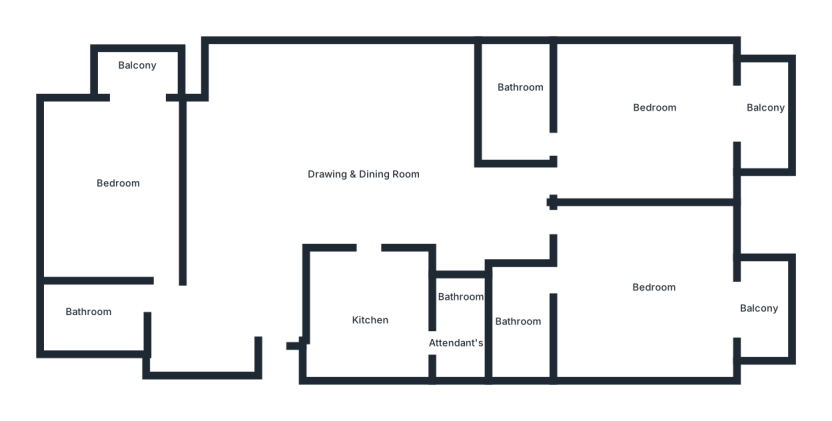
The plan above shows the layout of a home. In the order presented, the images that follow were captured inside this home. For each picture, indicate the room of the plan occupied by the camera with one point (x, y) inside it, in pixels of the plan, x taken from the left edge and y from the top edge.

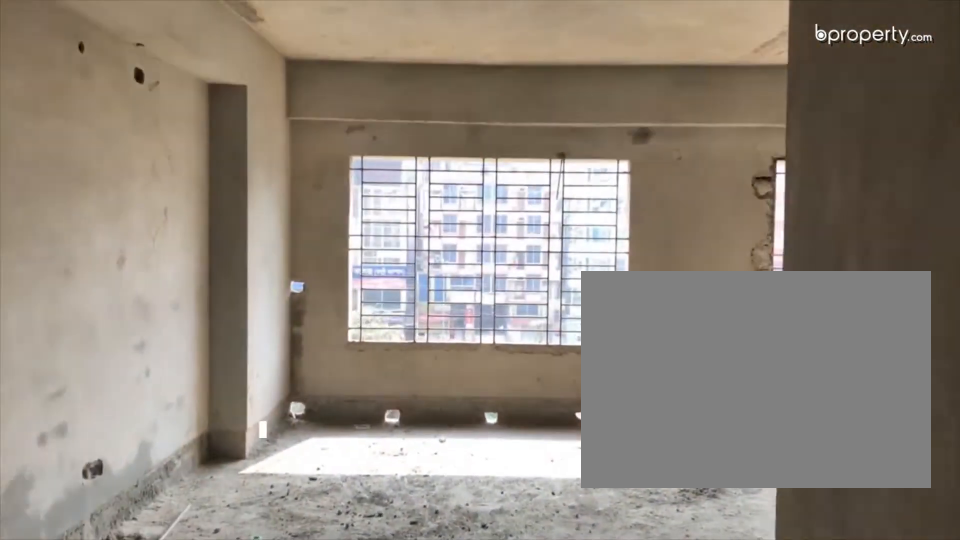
(277, 318)
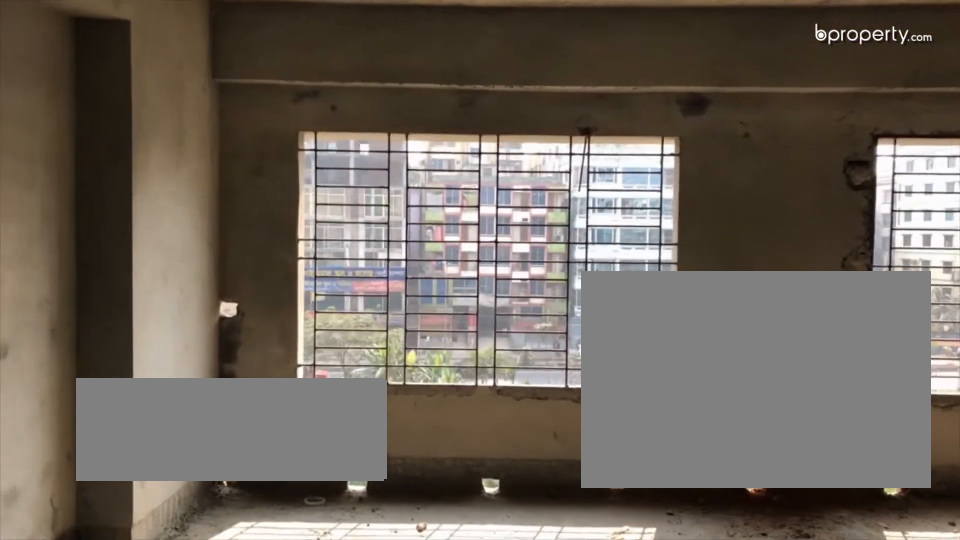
(272, 212)
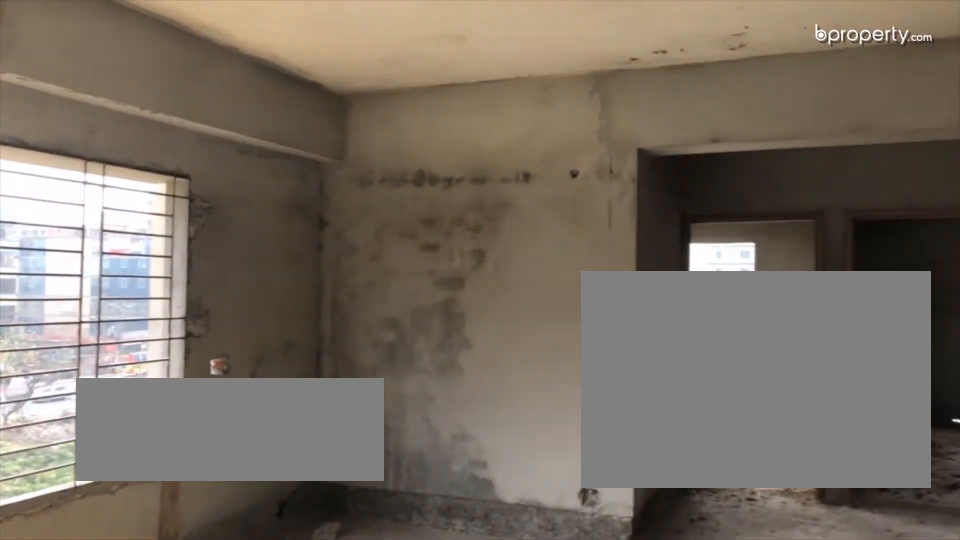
(272, 212)
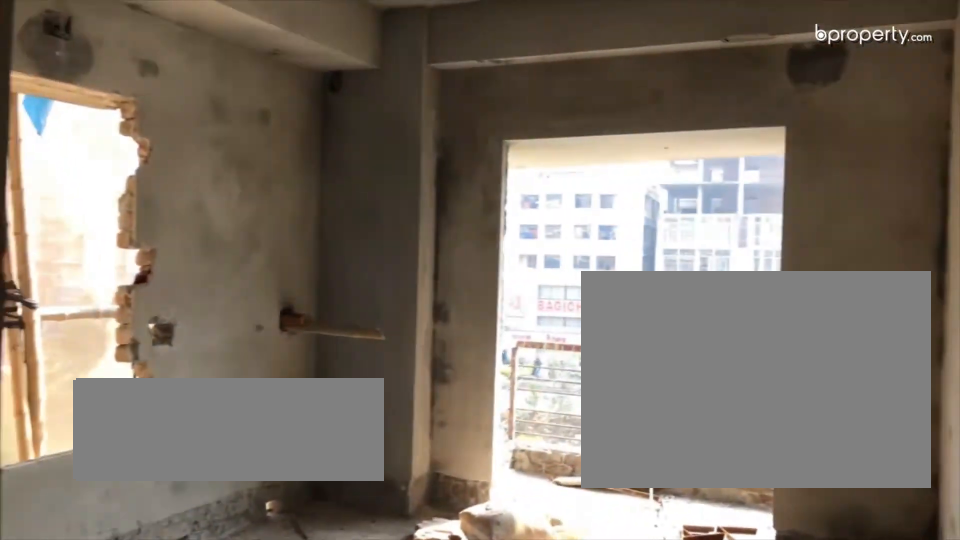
(141, 241)
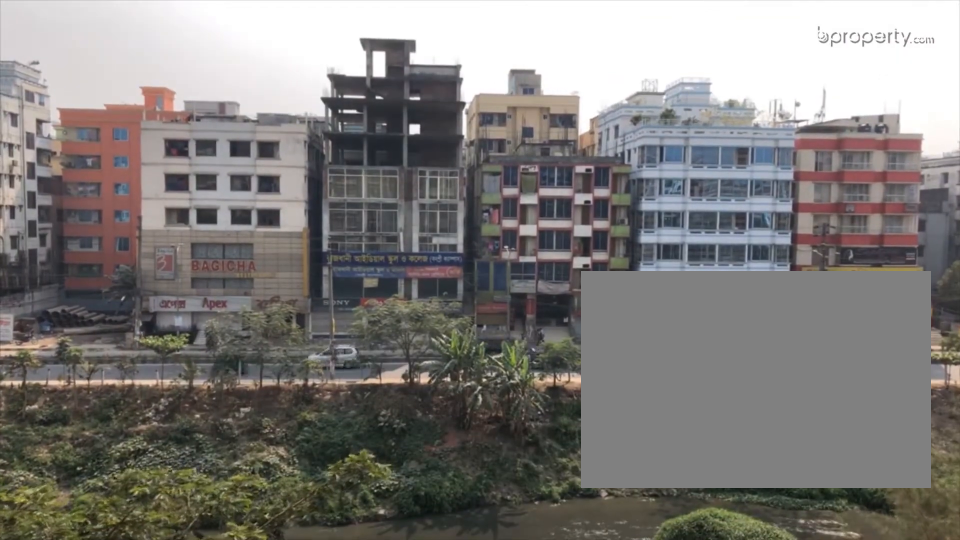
(134, 68)
